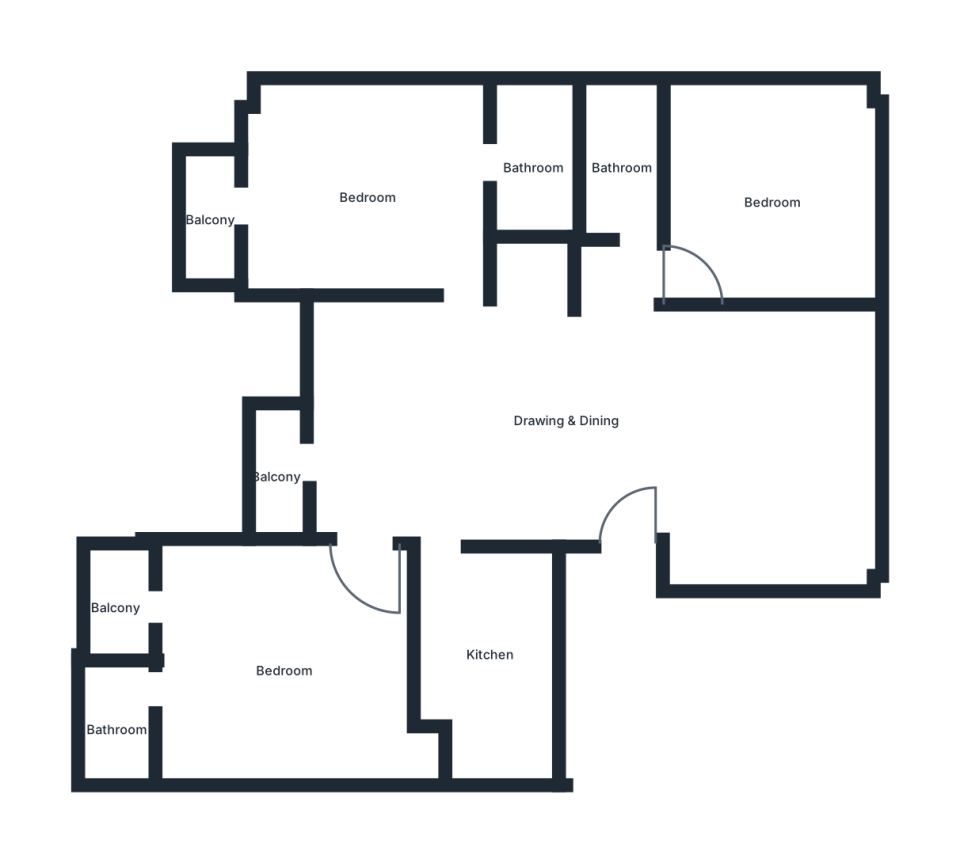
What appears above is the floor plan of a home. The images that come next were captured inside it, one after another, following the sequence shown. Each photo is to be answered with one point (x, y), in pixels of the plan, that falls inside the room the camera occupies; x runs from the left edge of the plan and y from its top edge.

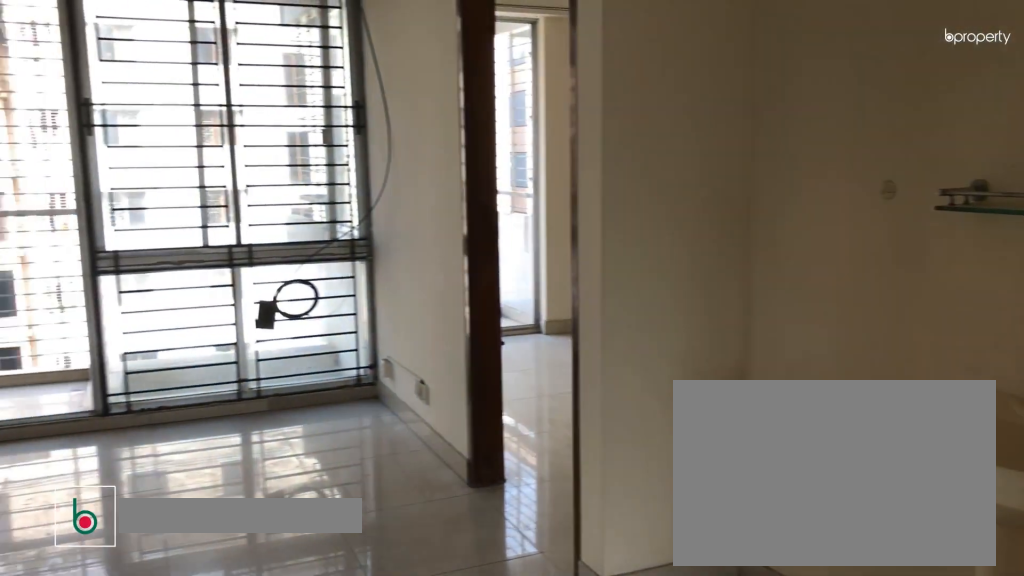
(568, 424)
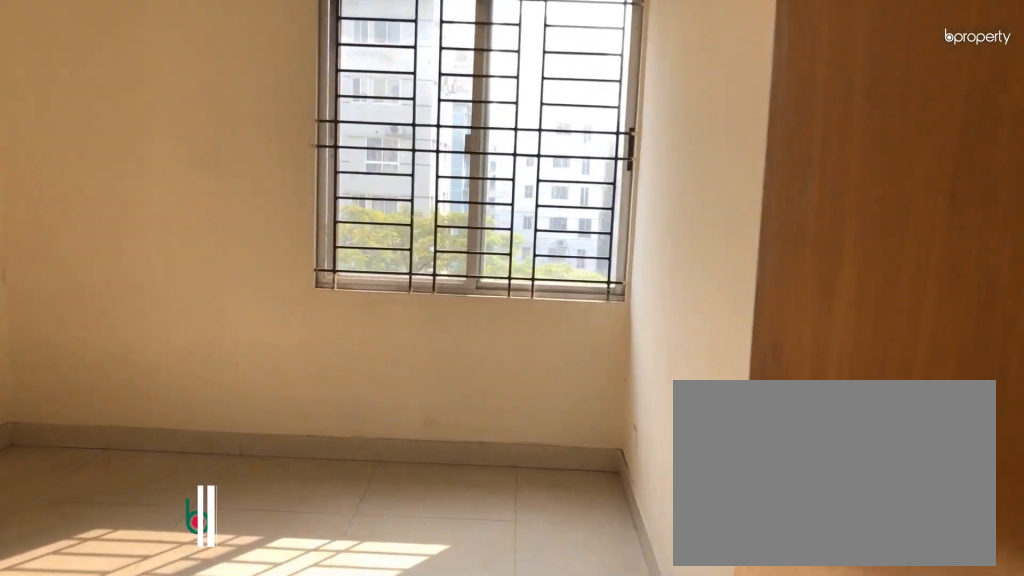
(774, 201)
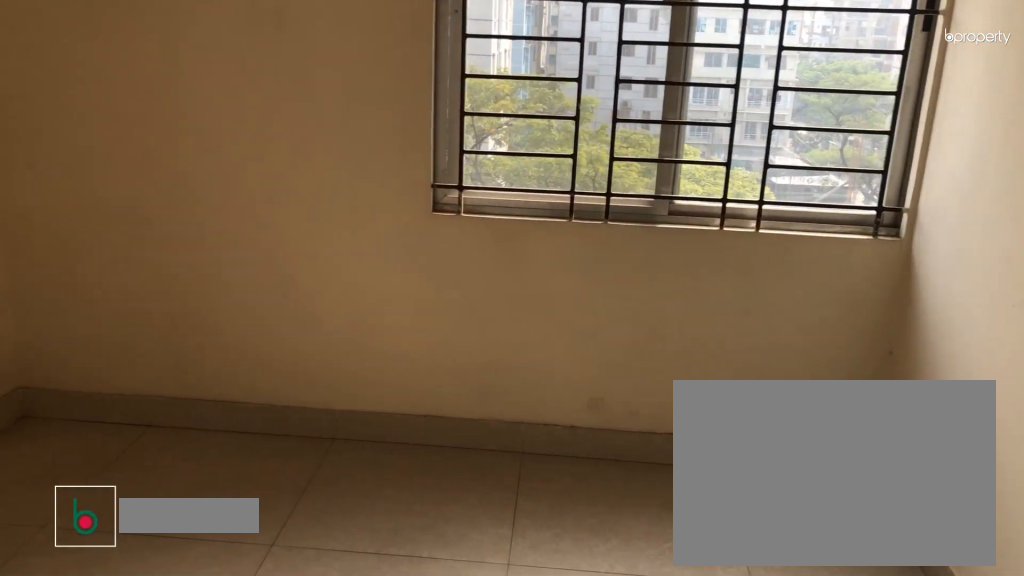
(774, 201)
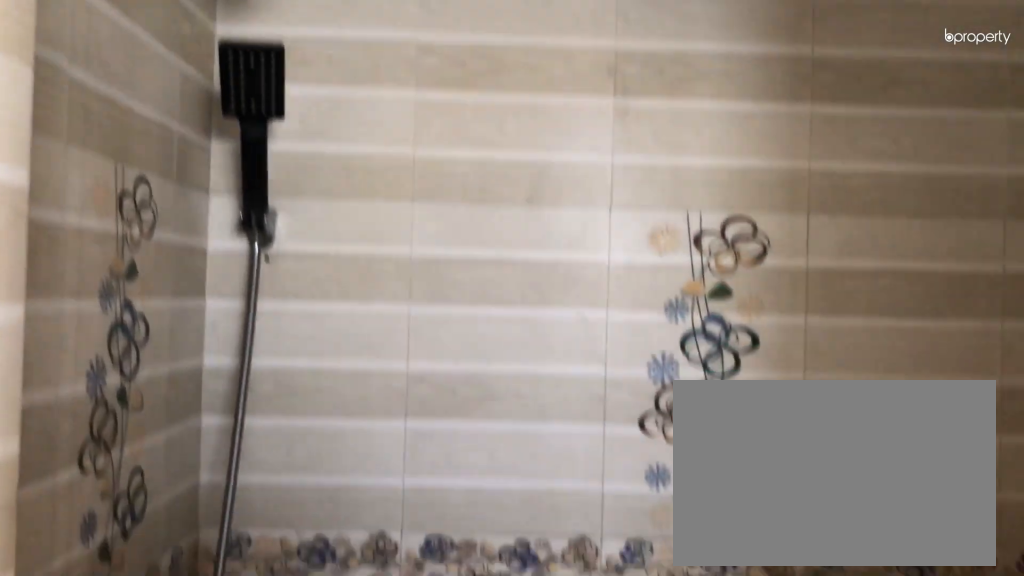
(536, 169)
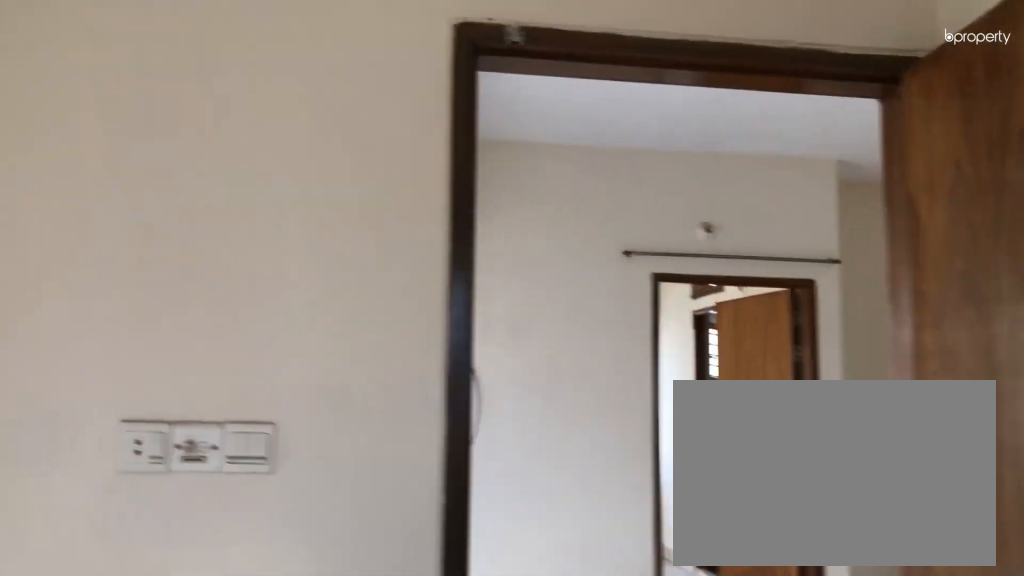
(285, 673)
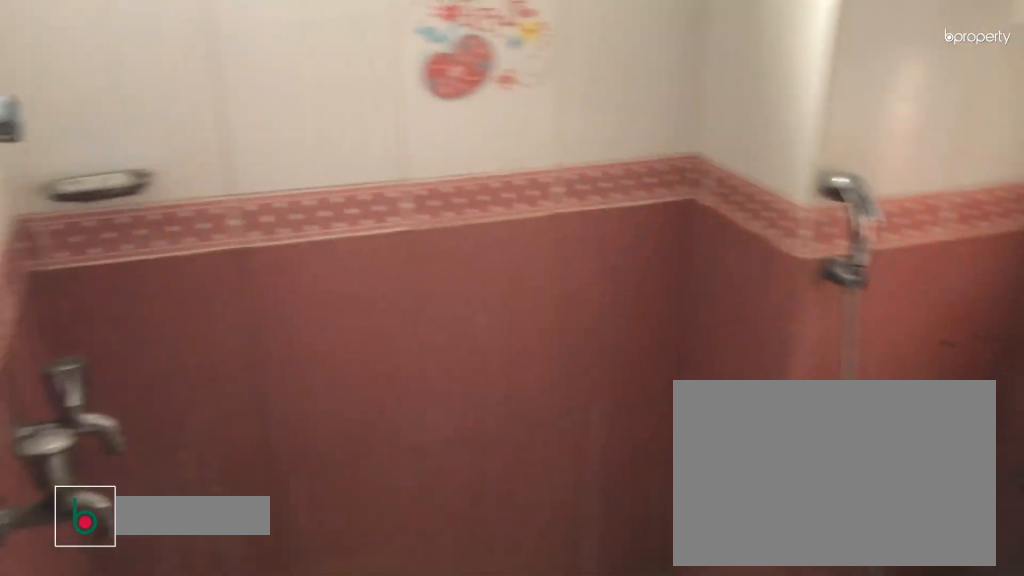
(116, 729)
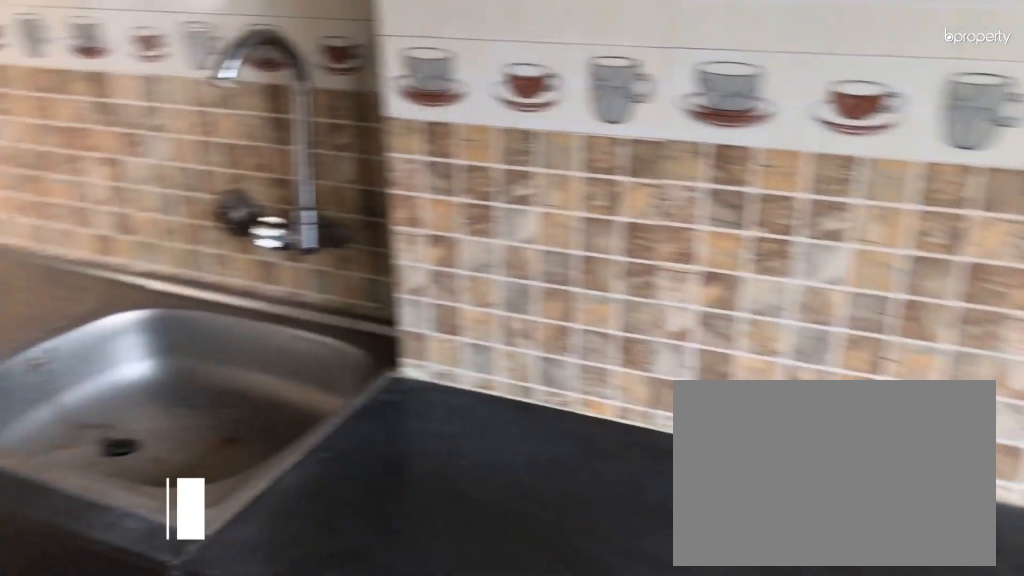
(488, 655)
